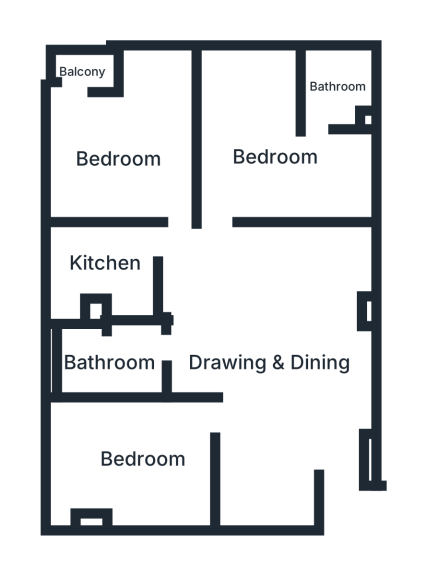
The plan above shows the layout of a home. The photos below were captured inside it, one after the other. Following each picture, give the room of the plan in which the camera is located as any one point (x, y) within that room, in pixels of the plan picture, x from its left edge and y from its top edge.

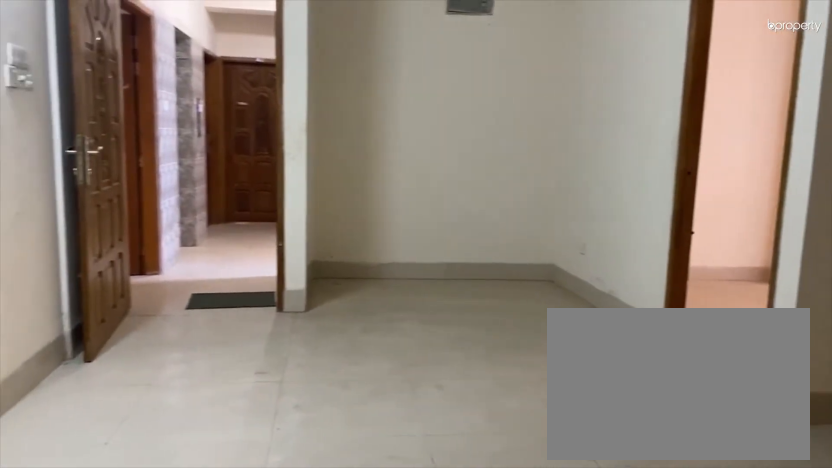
(271, 368)
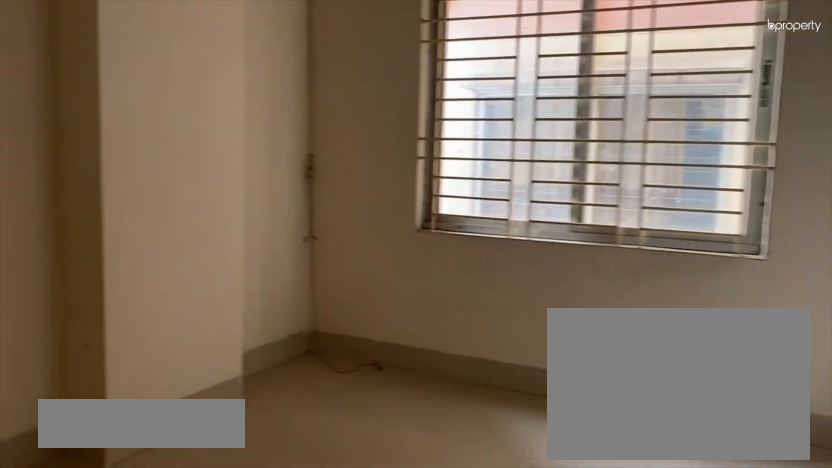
(147, 454)
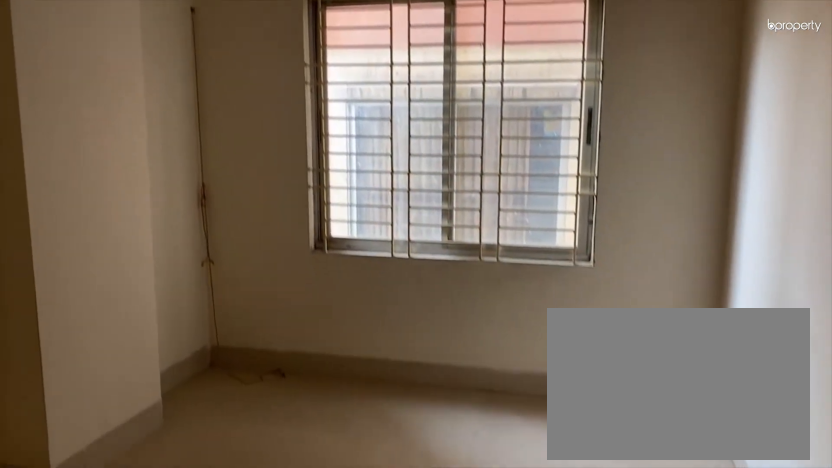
(147, 454)
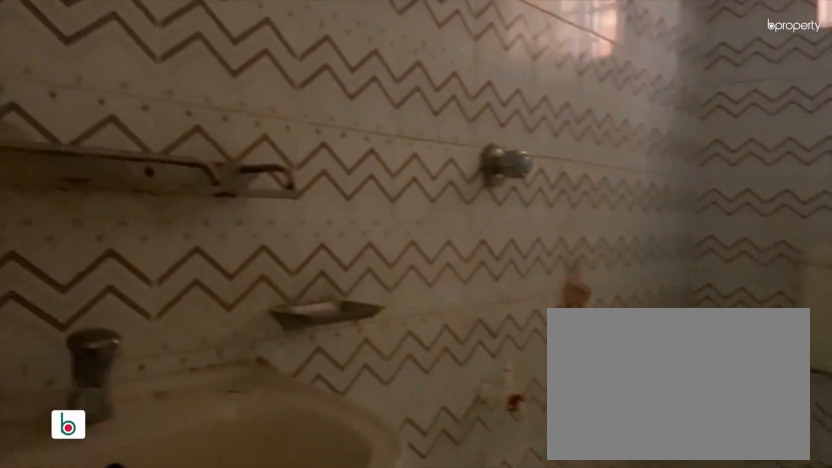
(117, 360)
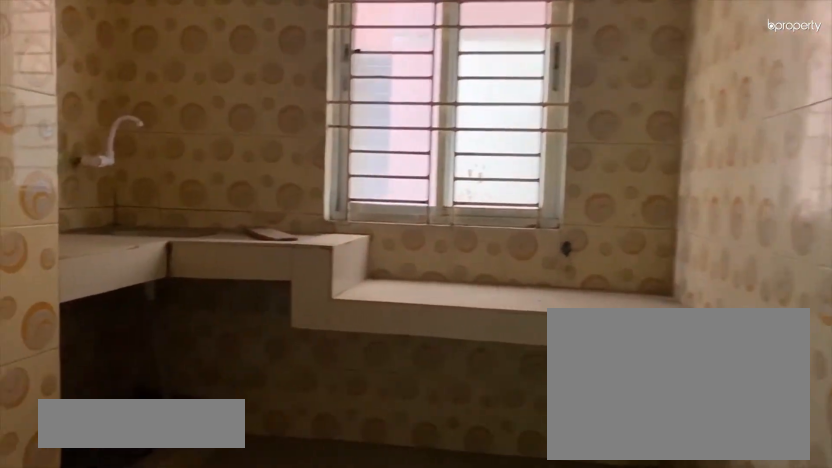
(107, 262)
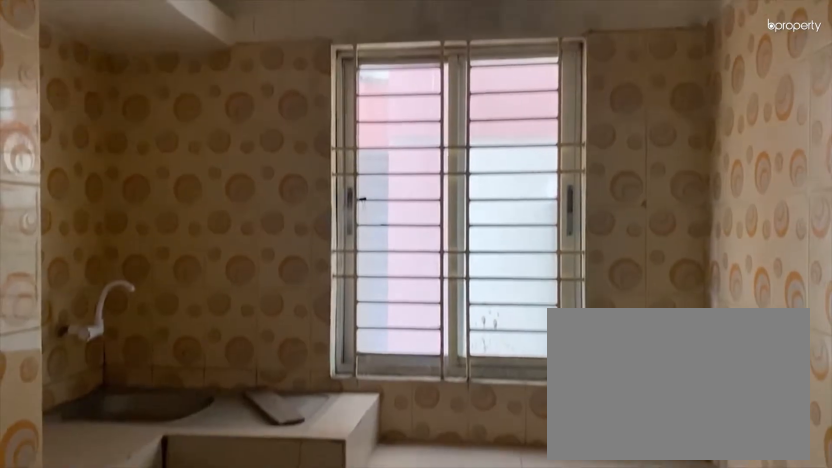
(107, 262)
